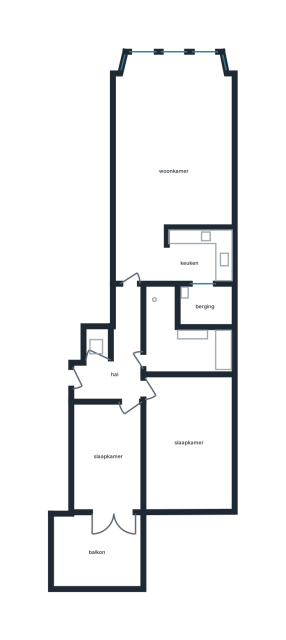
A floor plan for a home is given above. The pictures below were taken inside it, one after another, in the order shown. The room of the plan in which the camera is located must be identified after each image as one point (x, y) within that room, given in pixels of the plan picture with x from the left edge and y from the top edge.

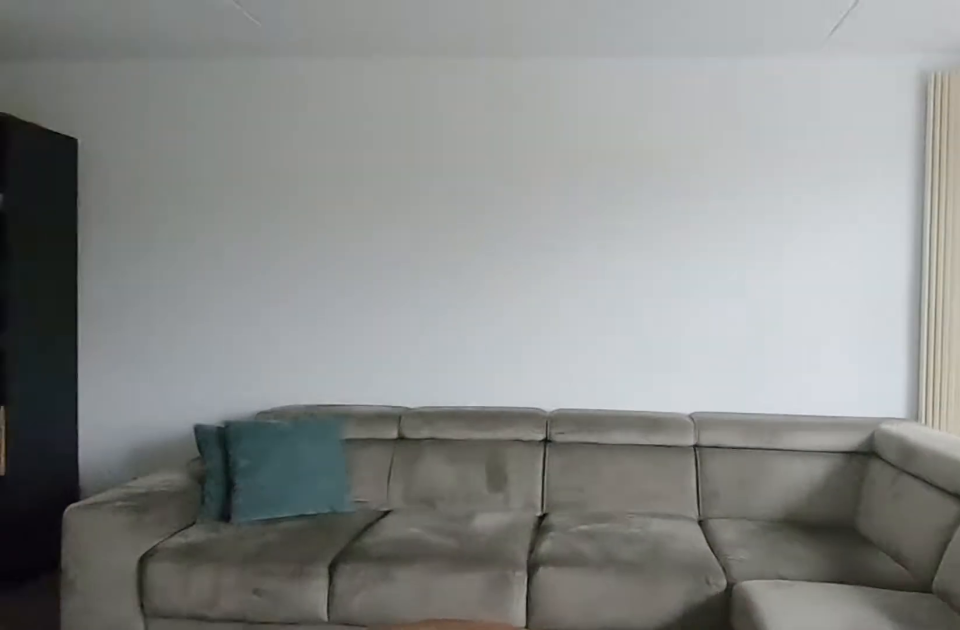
(168, 157)
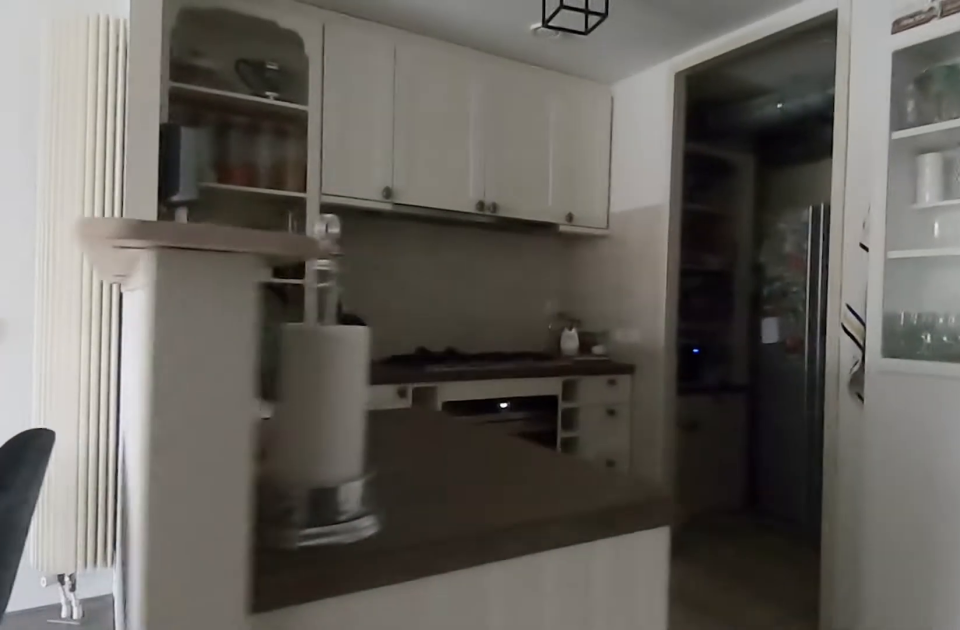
(168, 157)
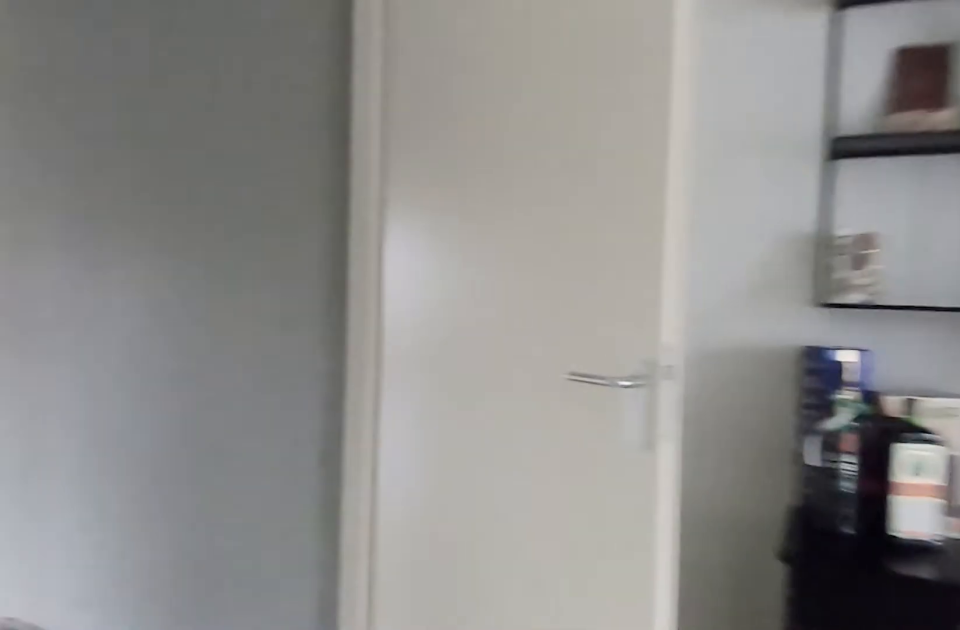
(168, 158)
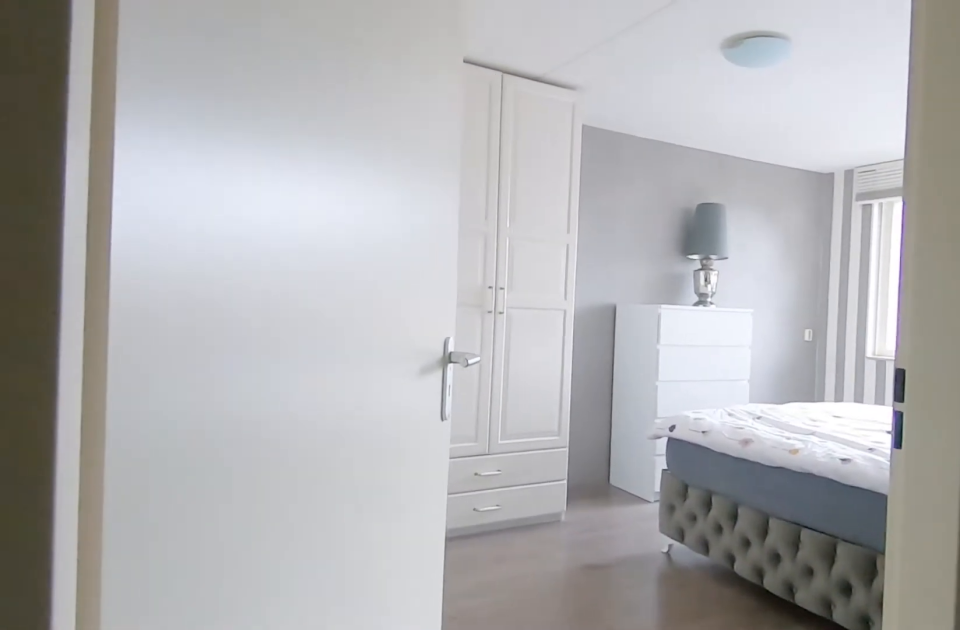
(119, 355)
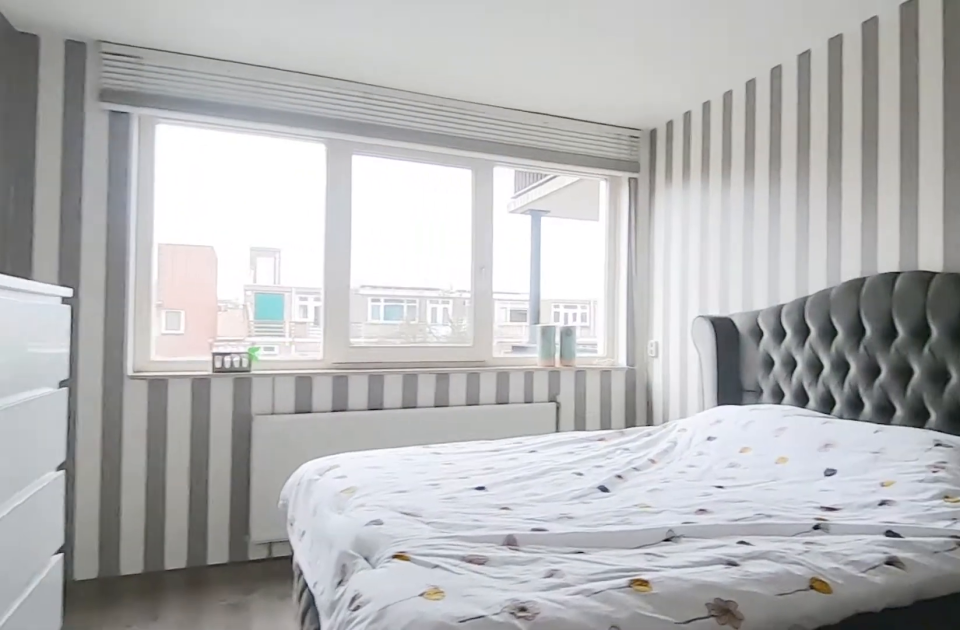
(188, 443)
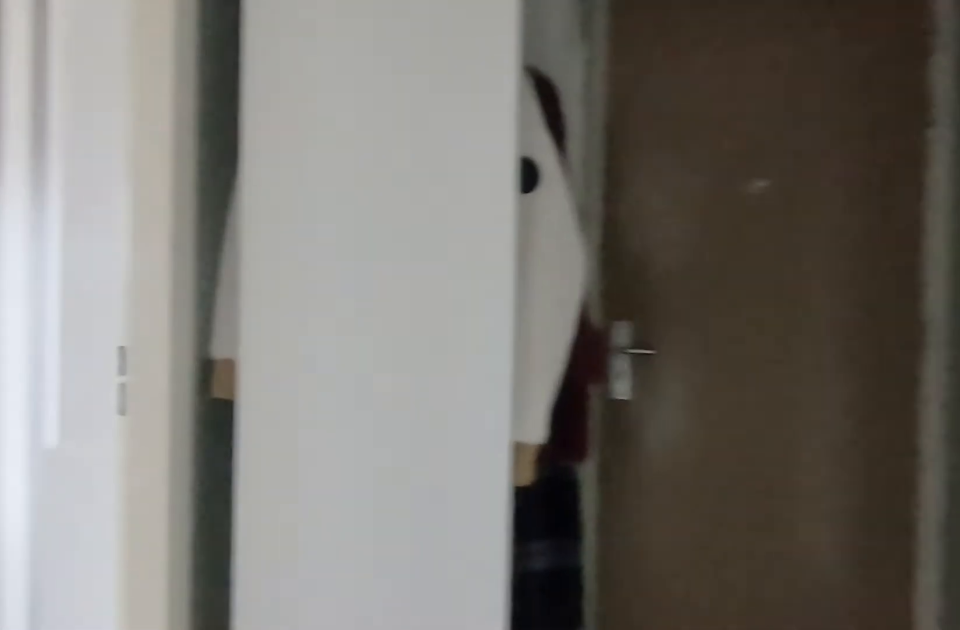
(119, 355)
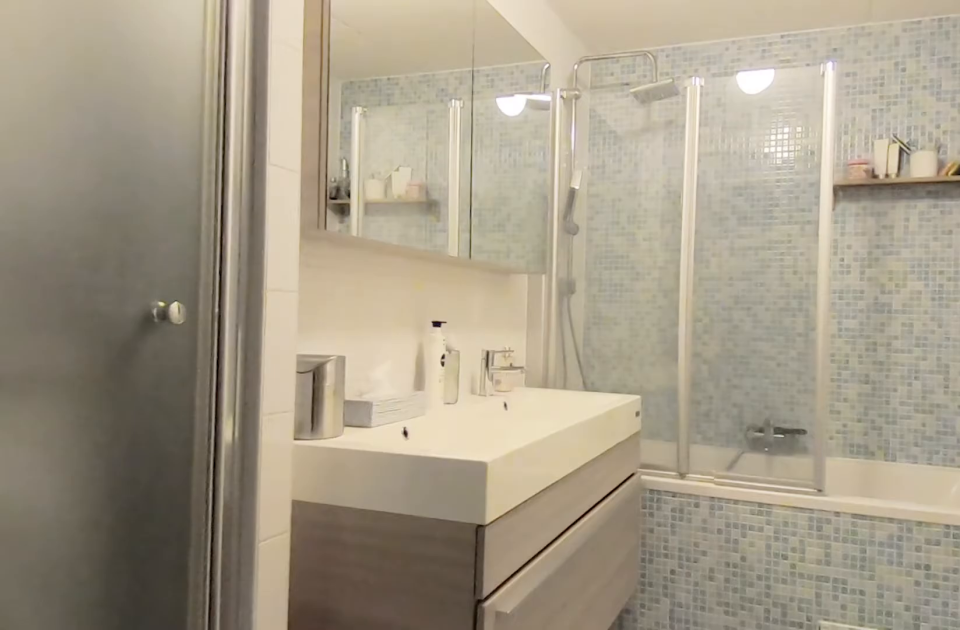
(181, 339)
